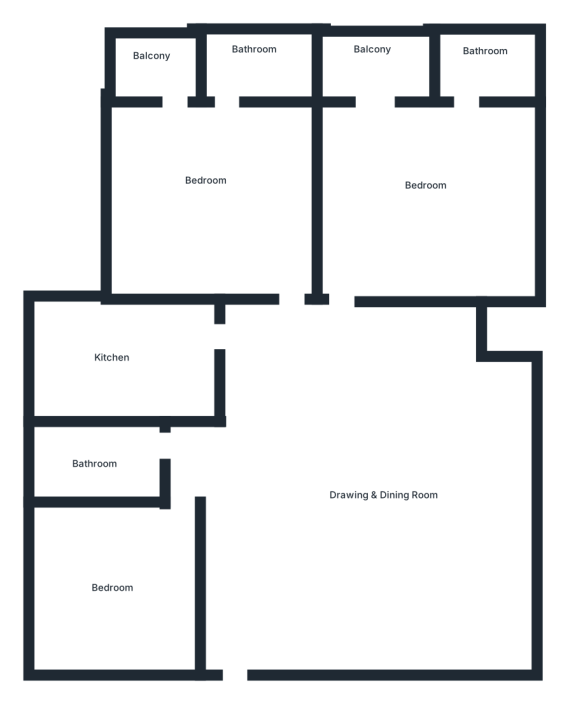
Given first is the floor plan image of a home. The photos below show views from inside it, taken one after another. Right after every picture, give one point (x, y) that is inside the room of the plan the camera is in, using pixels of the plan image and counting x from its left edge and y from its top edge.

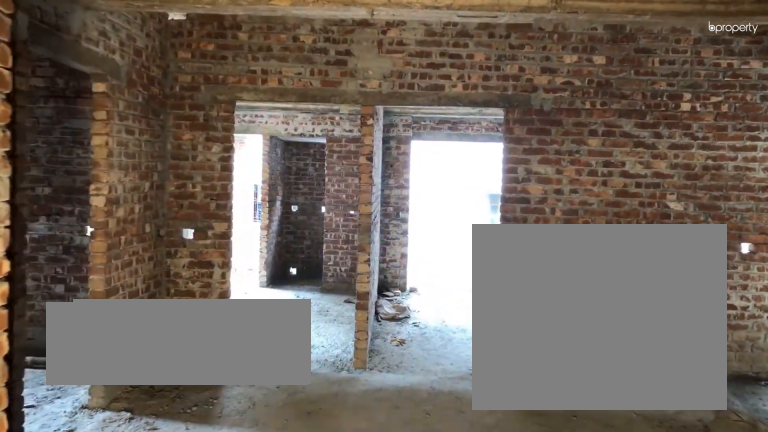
(238, 611)
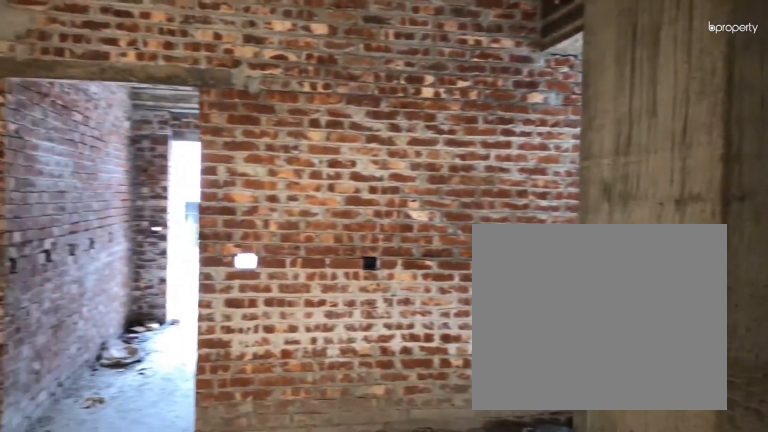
(384, 493)
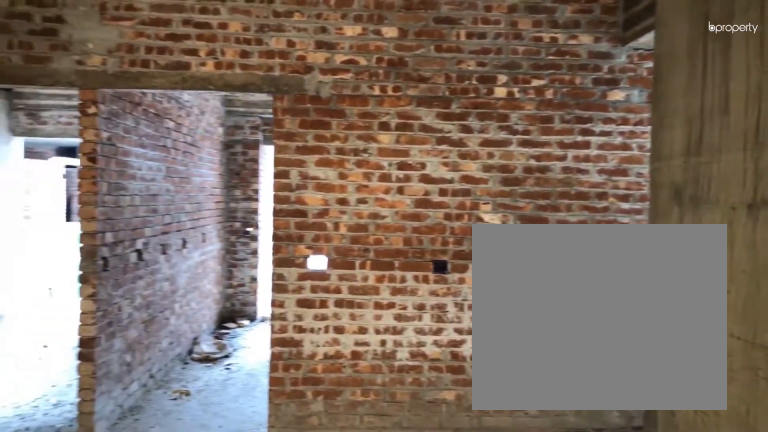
(384, 493)
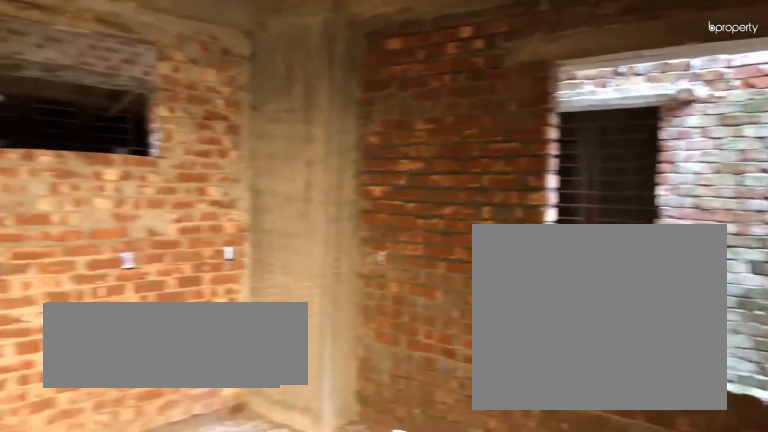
(99, 587)
